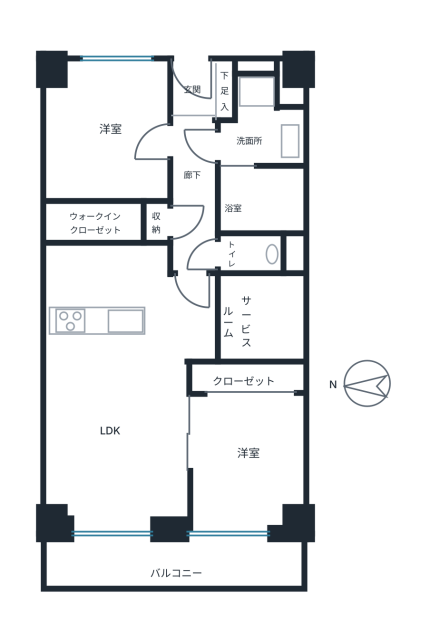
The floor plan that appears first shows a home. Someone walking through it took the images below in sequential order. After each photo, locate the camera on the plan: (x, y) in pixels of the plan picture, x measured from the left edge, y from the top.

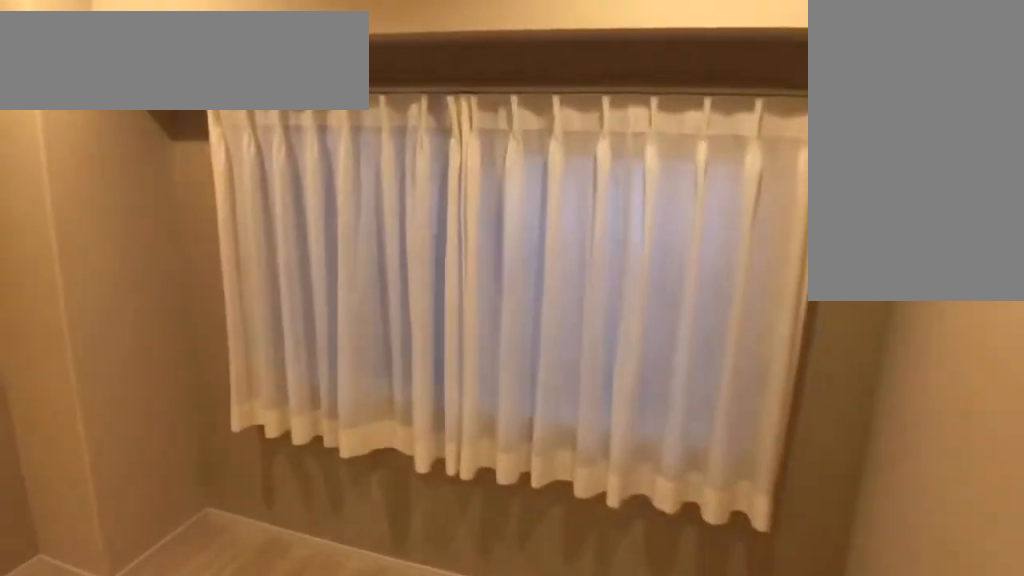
(113, 118)
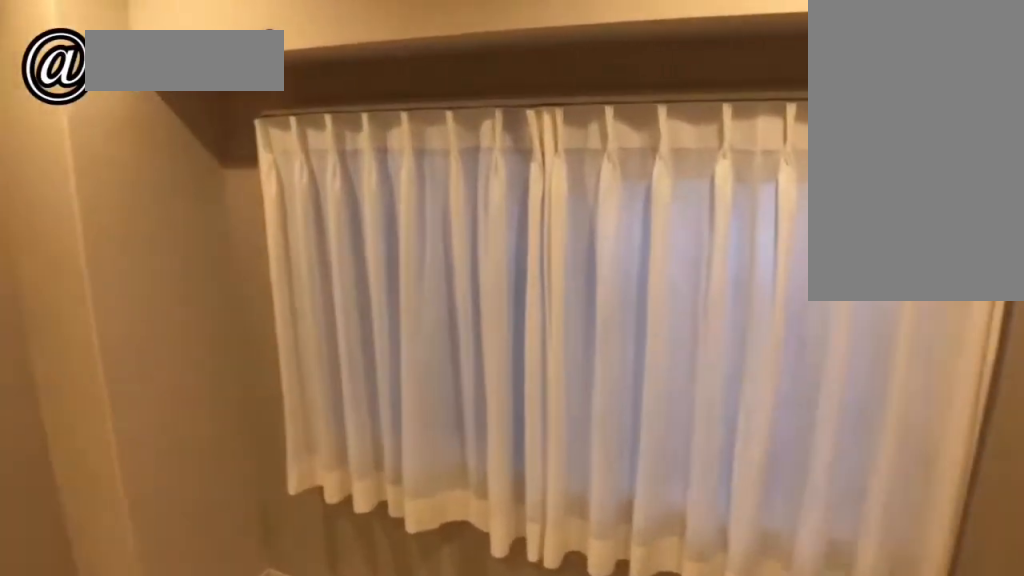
(112, 118)
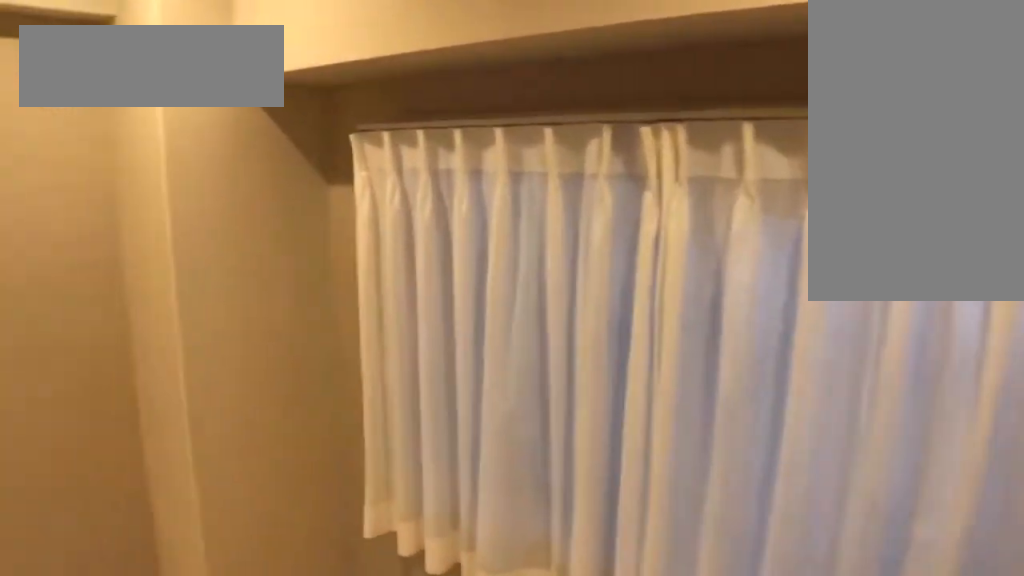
(119, 119)
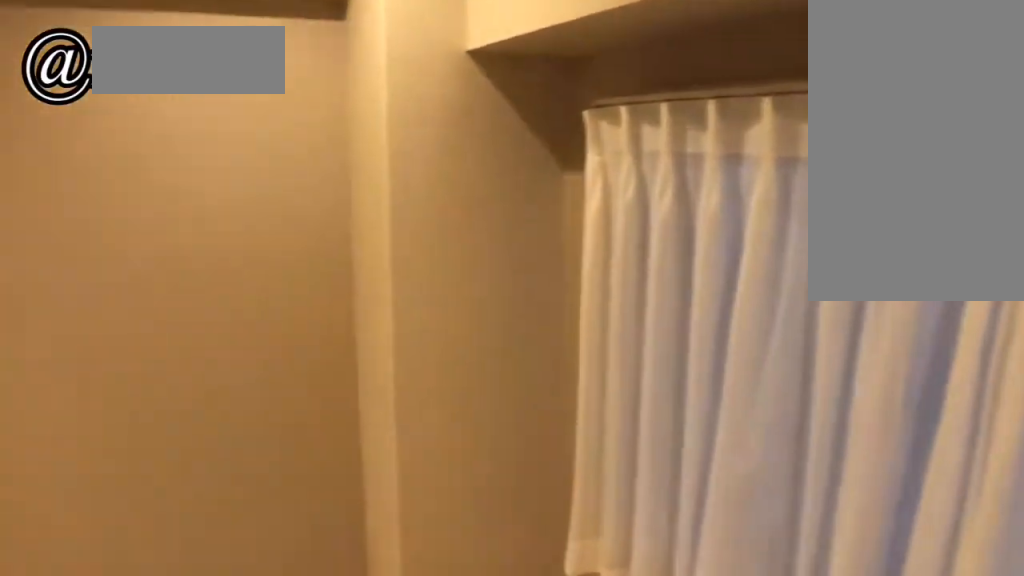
(111, 119)
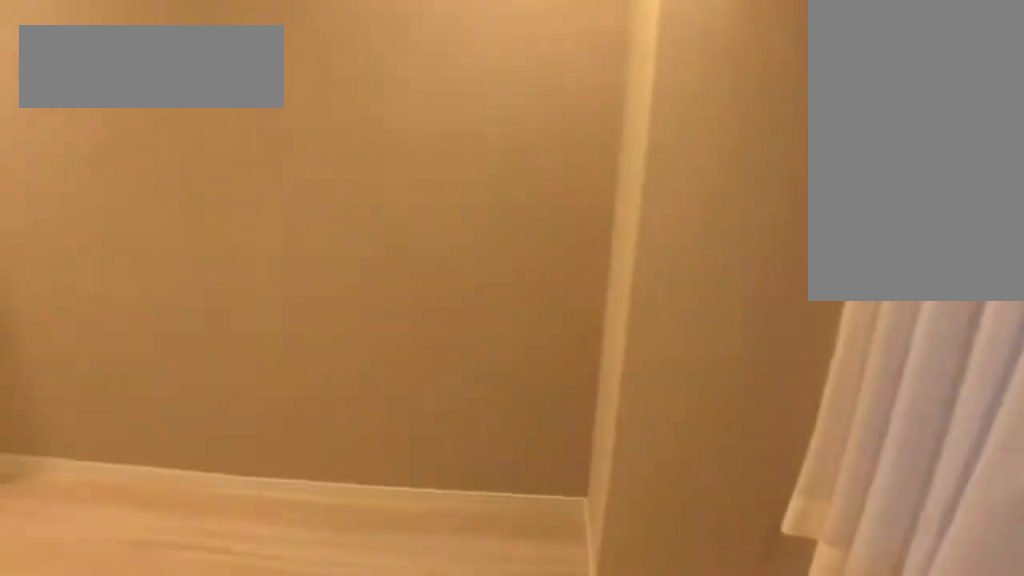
(110, 119)
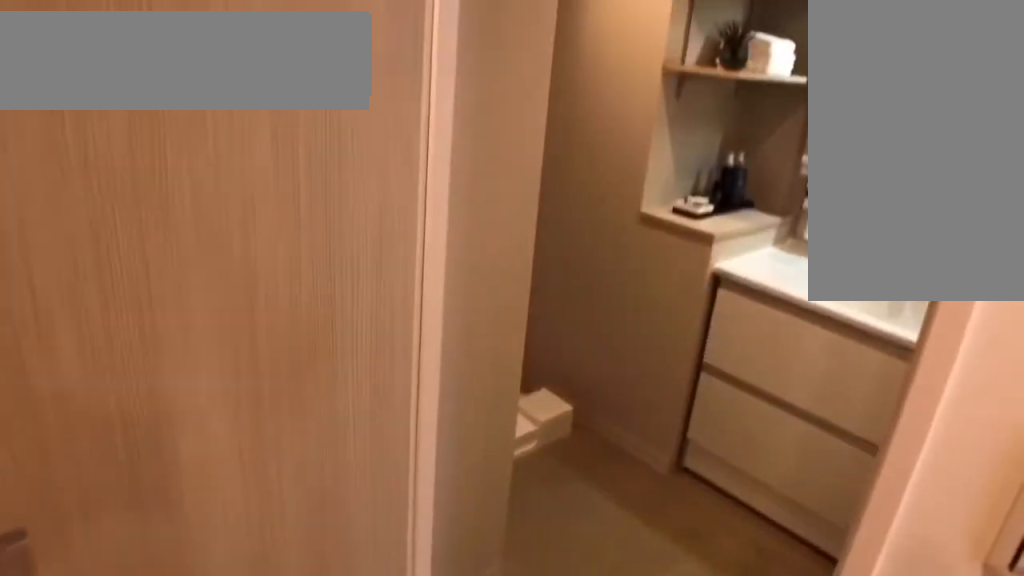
(261, 167)
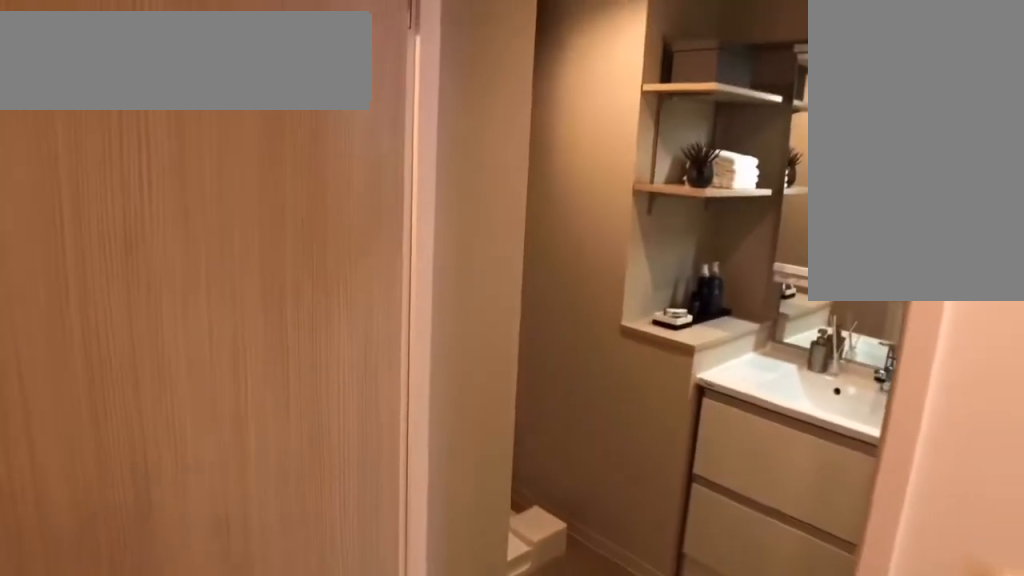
(261, 168)
